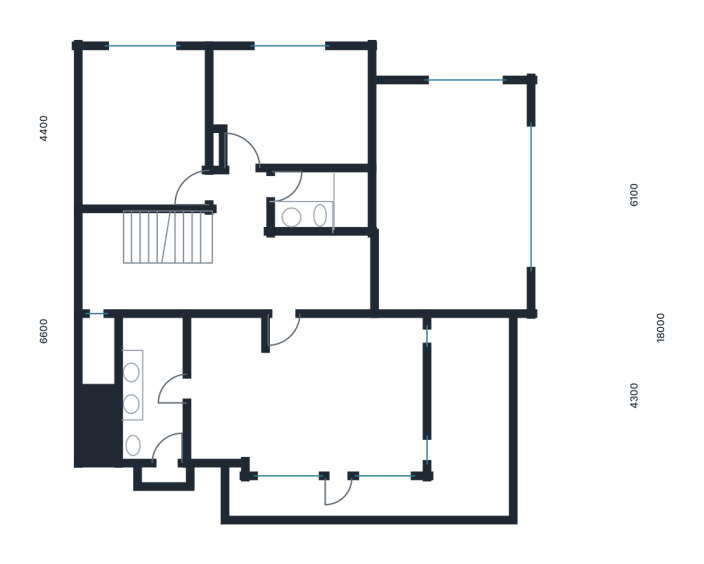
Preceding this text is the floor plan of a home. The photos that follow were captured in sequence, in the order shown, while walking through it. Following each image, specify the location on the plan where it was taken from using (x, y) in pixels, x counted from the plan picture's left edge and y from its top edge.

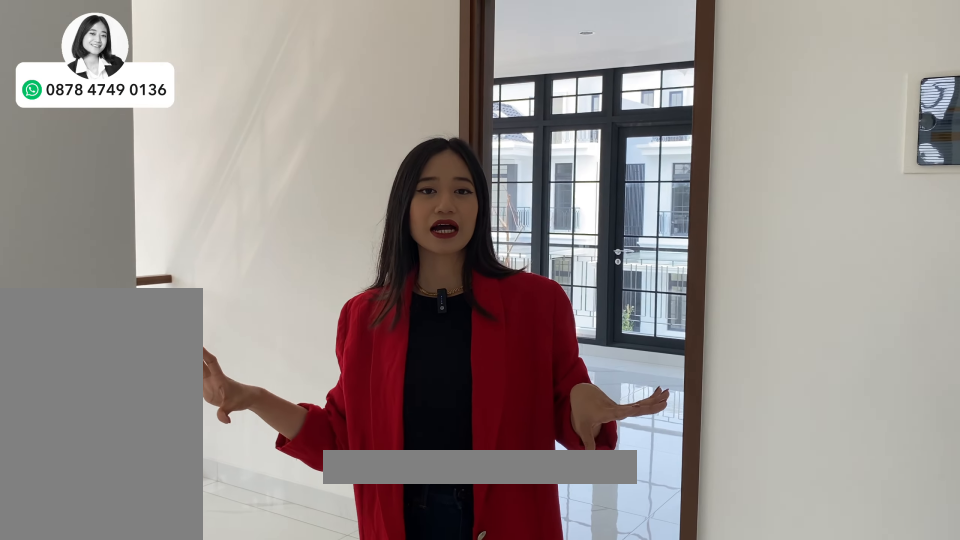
(338, 271)
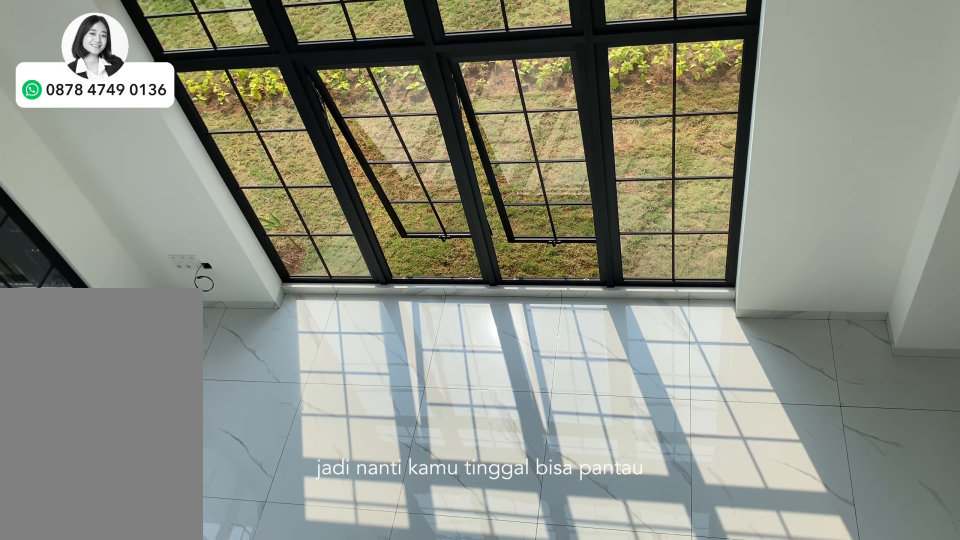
(338, 271)
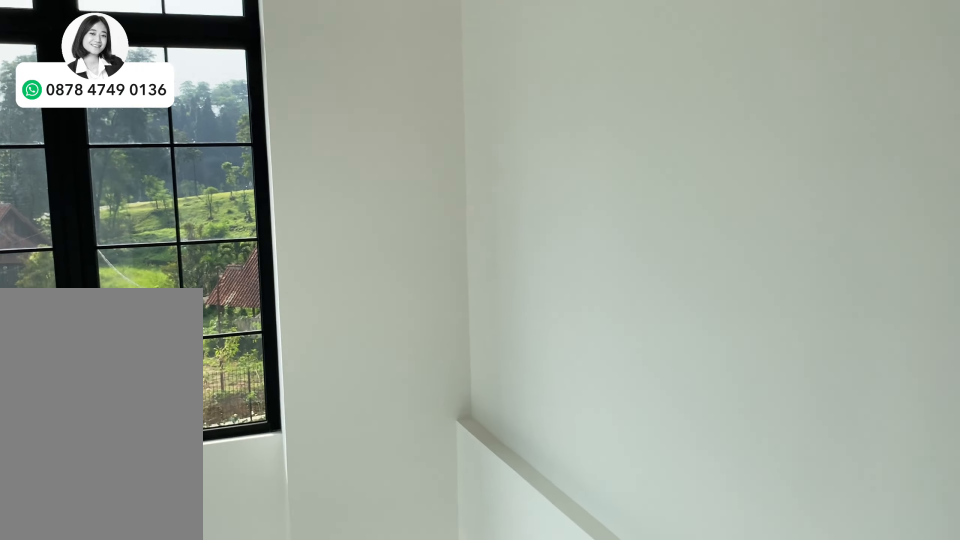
(338, 271)
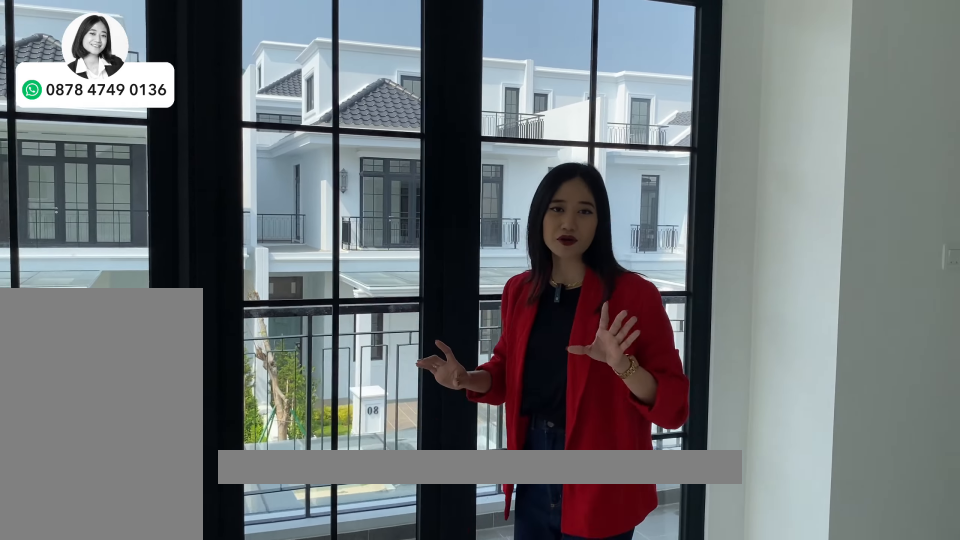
(223, 350)
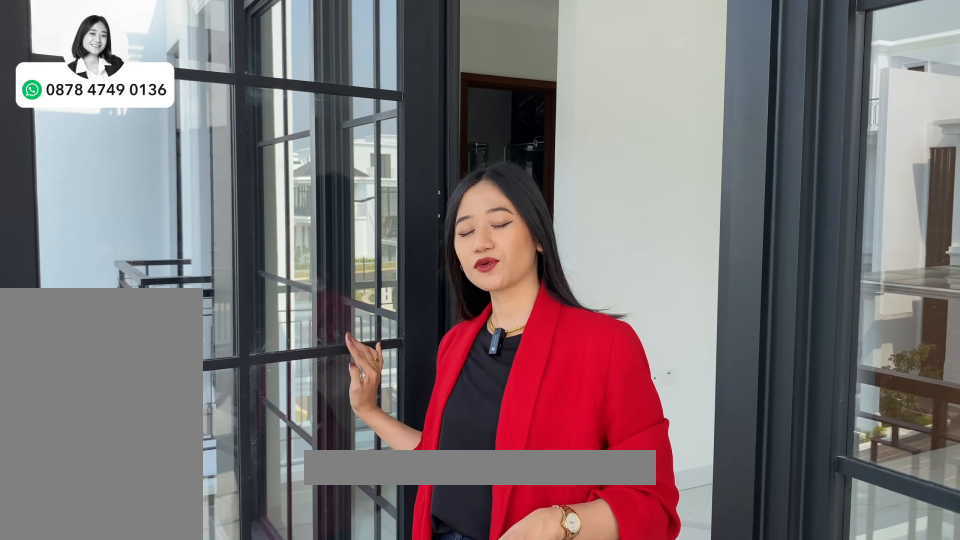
(369, 501)
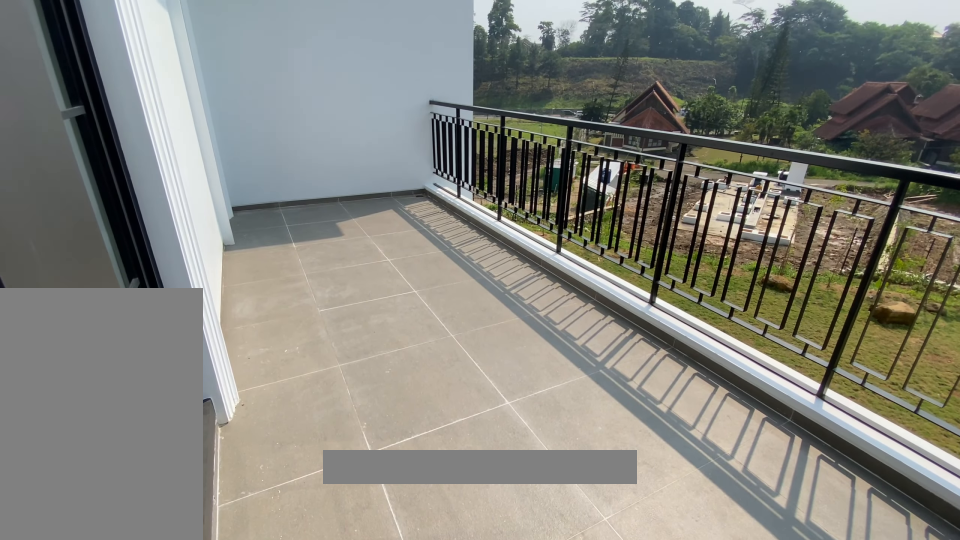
(479, 405)
